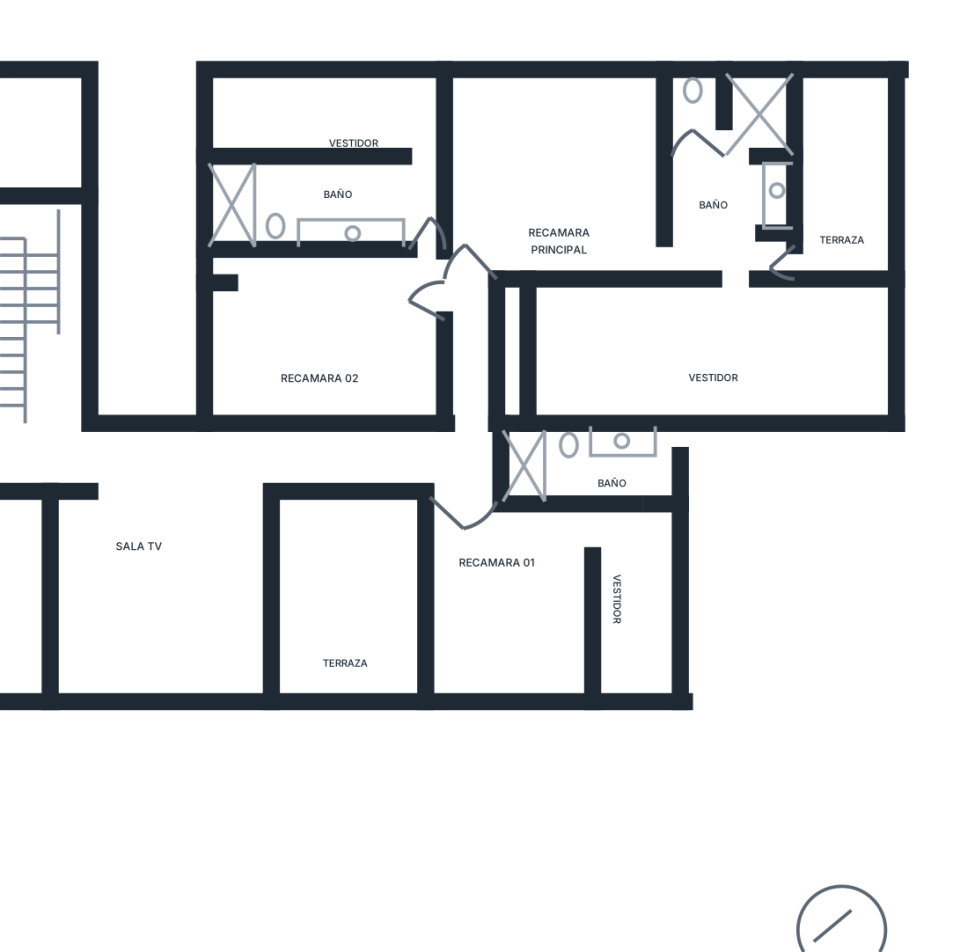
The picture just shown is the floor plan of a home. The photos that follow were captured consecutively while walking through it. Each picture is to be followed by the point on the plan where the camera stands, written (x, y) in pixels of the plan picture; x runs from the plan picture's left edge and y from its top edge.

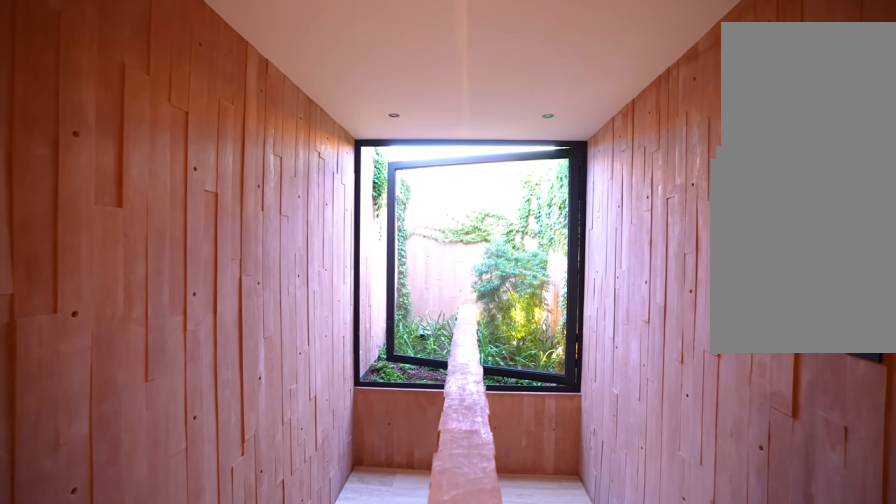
(25, 450)
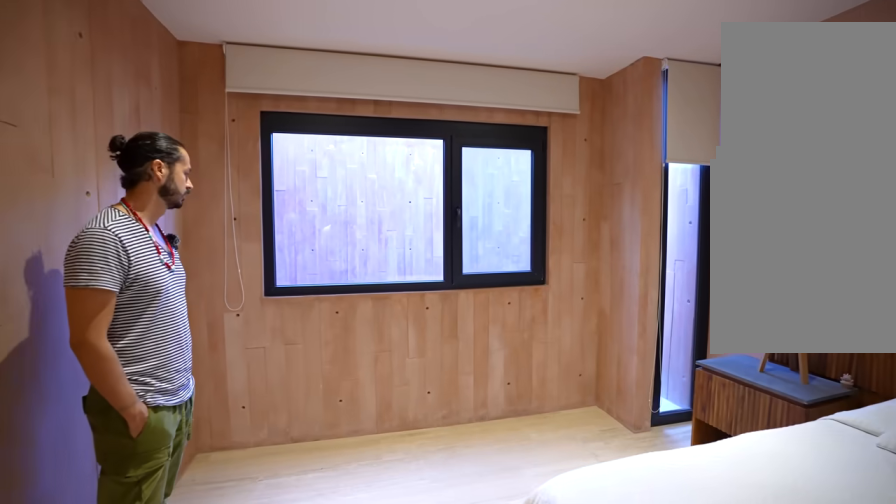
(406, 326)
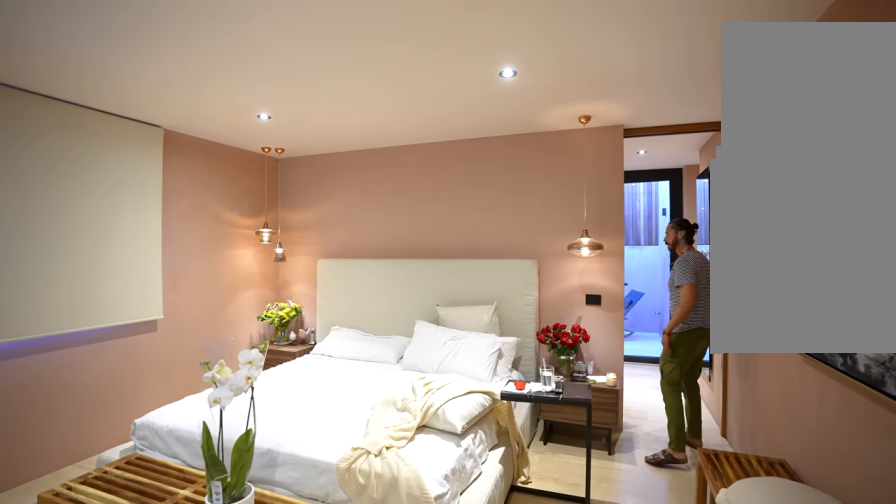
(487, 254)
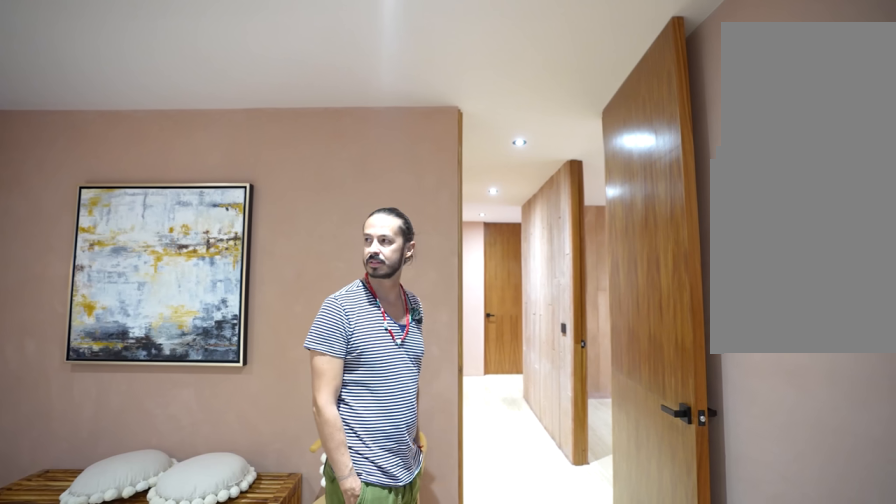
(496, 212)
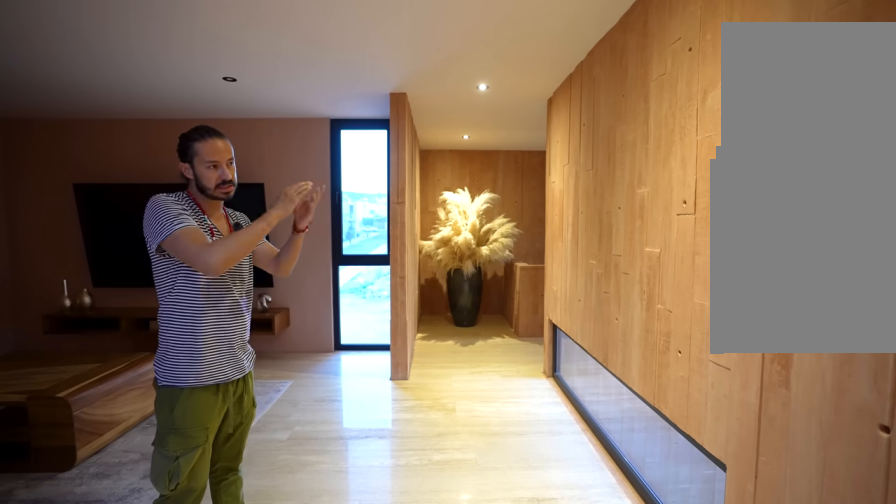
(265, 465)
